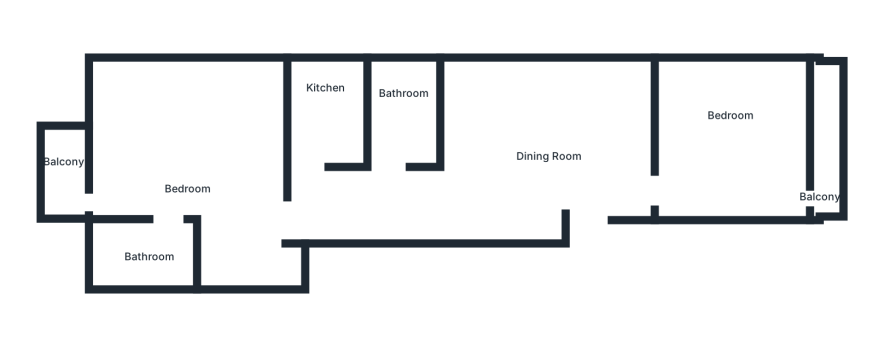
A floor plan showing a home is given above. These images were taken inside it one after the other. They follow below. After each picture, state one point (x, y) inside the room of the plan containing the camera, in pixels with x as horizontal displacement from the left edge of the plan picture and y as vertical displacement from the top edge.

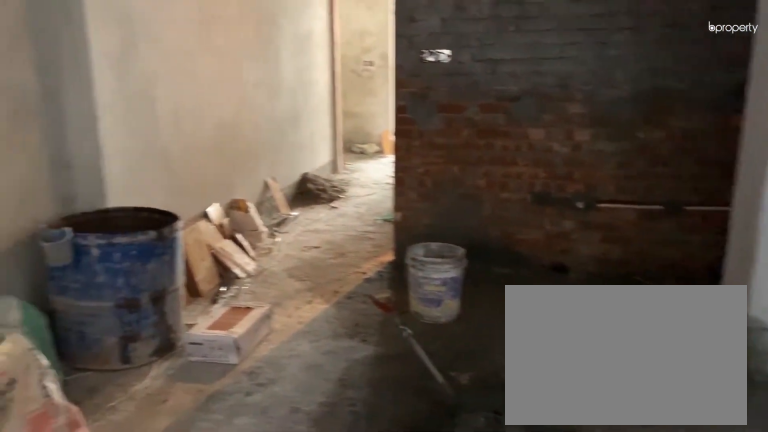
(551, 129)
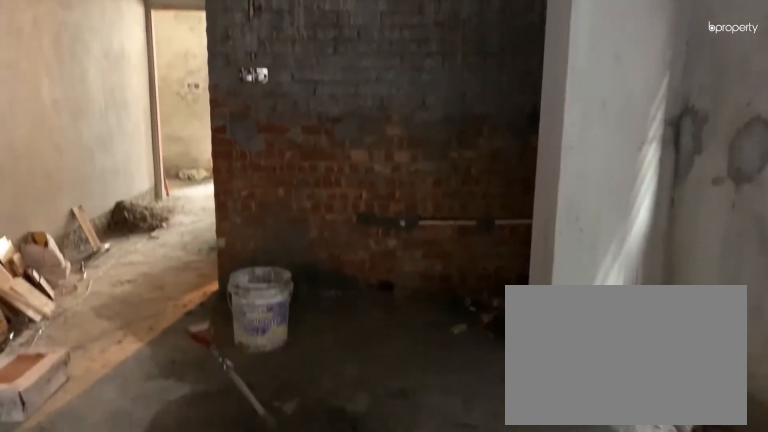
(551, 129)
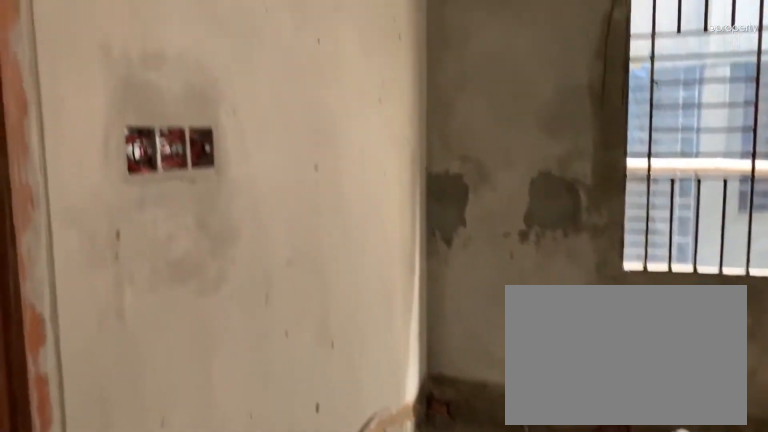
(735, 119)
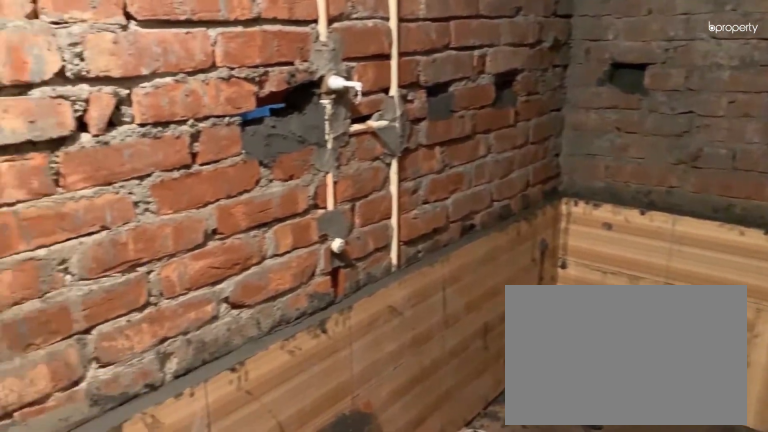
(410, 106)
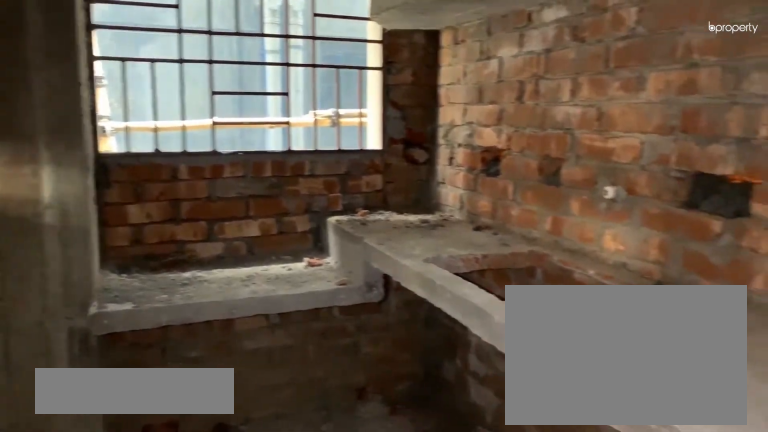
(324, 100)
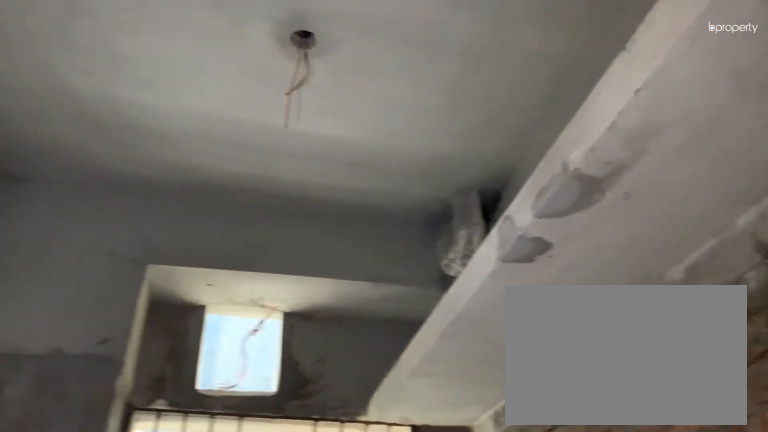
(324, 99)
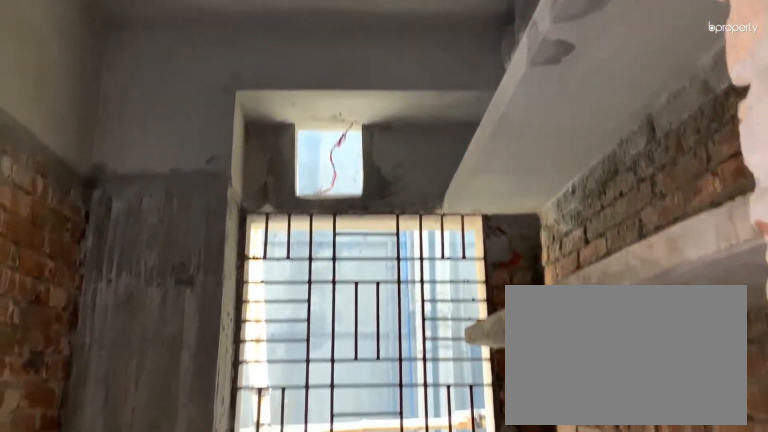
(324, 99)
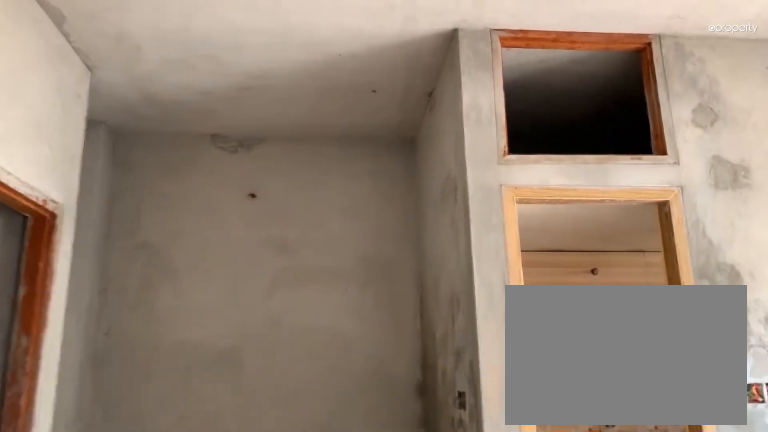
(203, 155)
